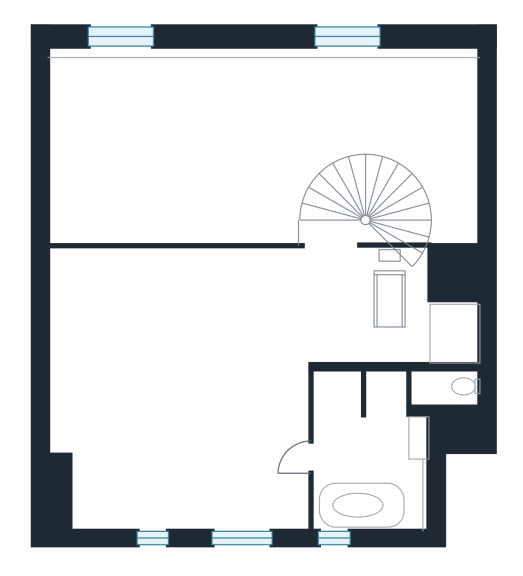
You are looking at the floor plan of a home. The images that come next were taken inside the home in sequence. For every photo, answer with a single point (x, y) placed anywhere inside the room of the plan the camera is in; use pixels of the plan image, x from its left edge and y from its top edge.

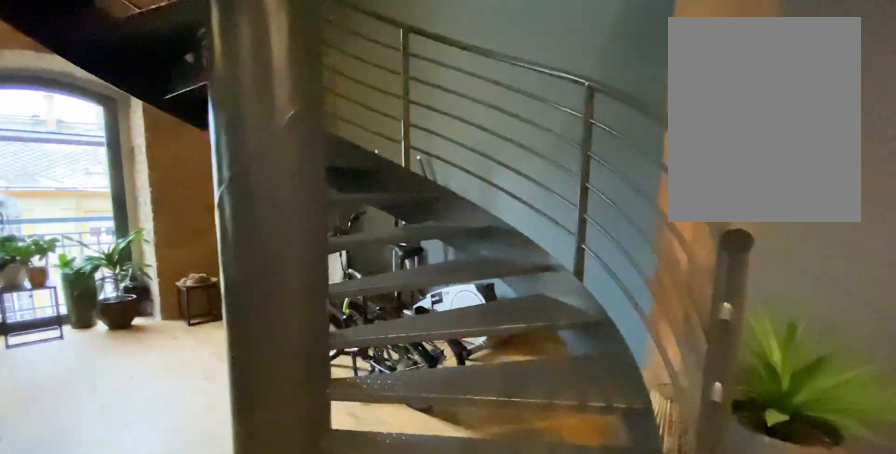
(363, 215)
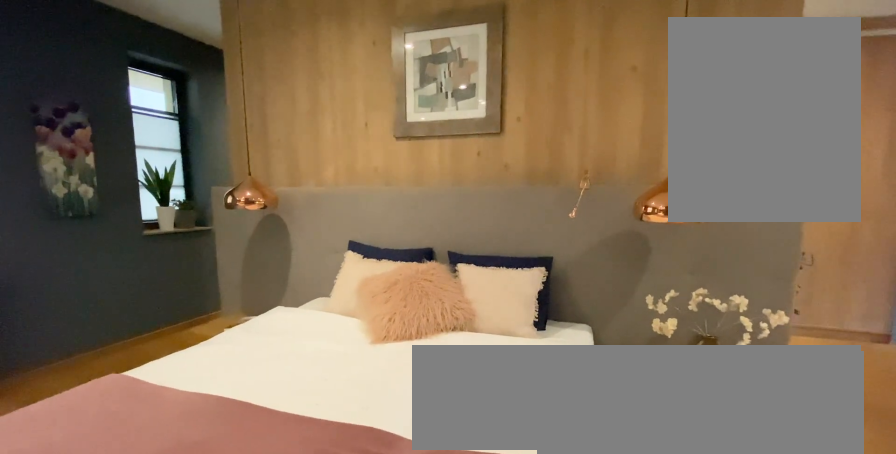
(217, 401)
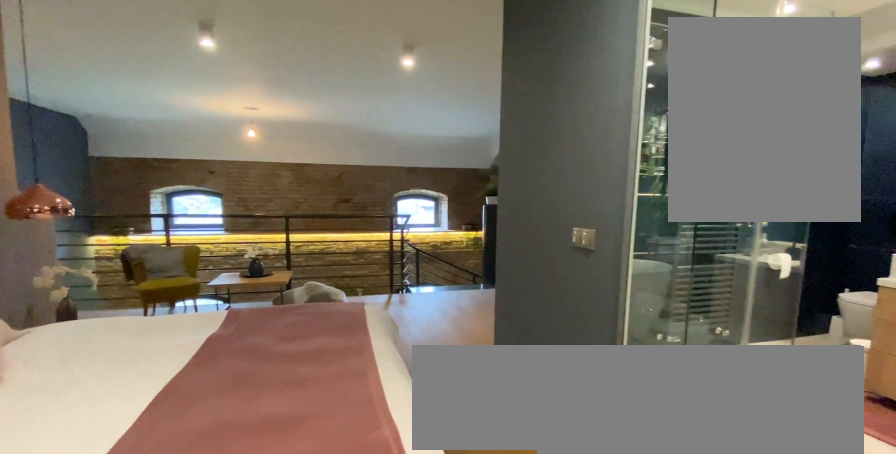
(217, 401)
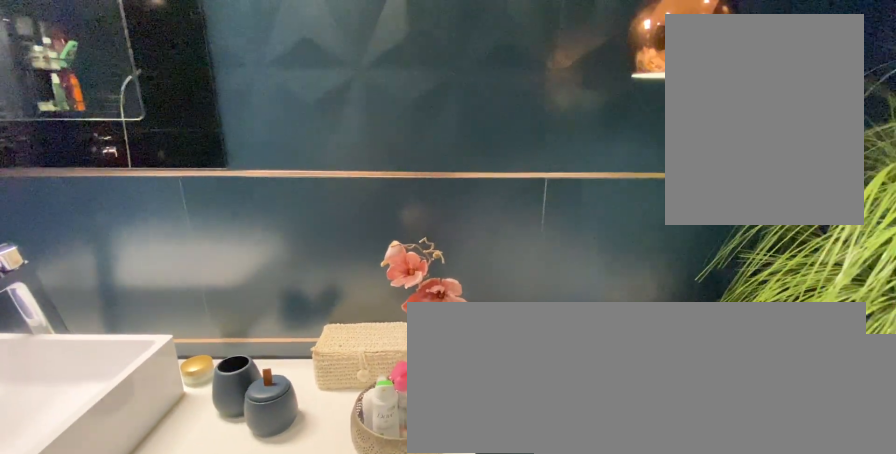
(361, 434)
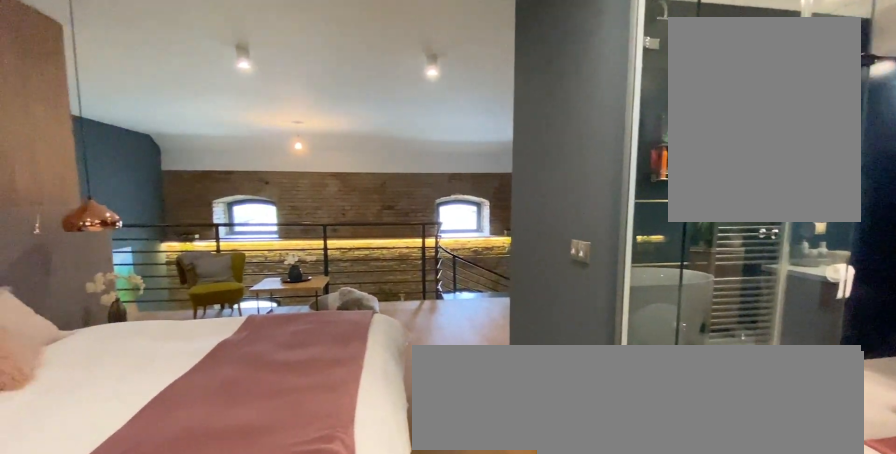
(217, 401)
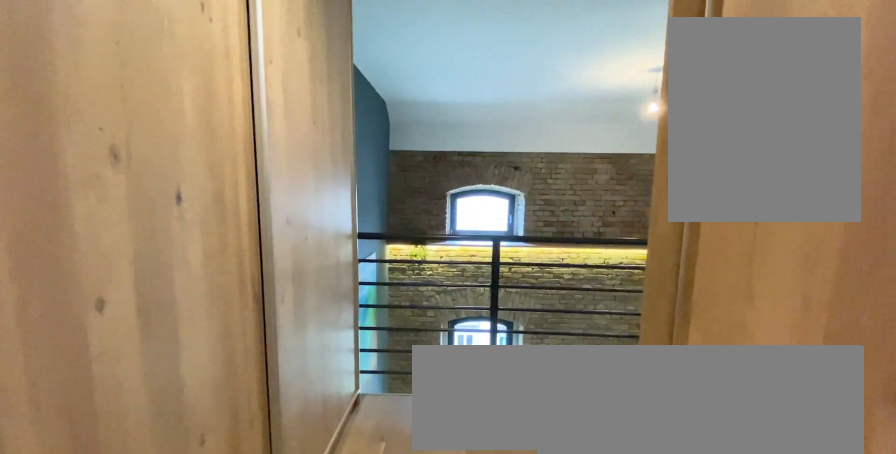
(217, 401)
